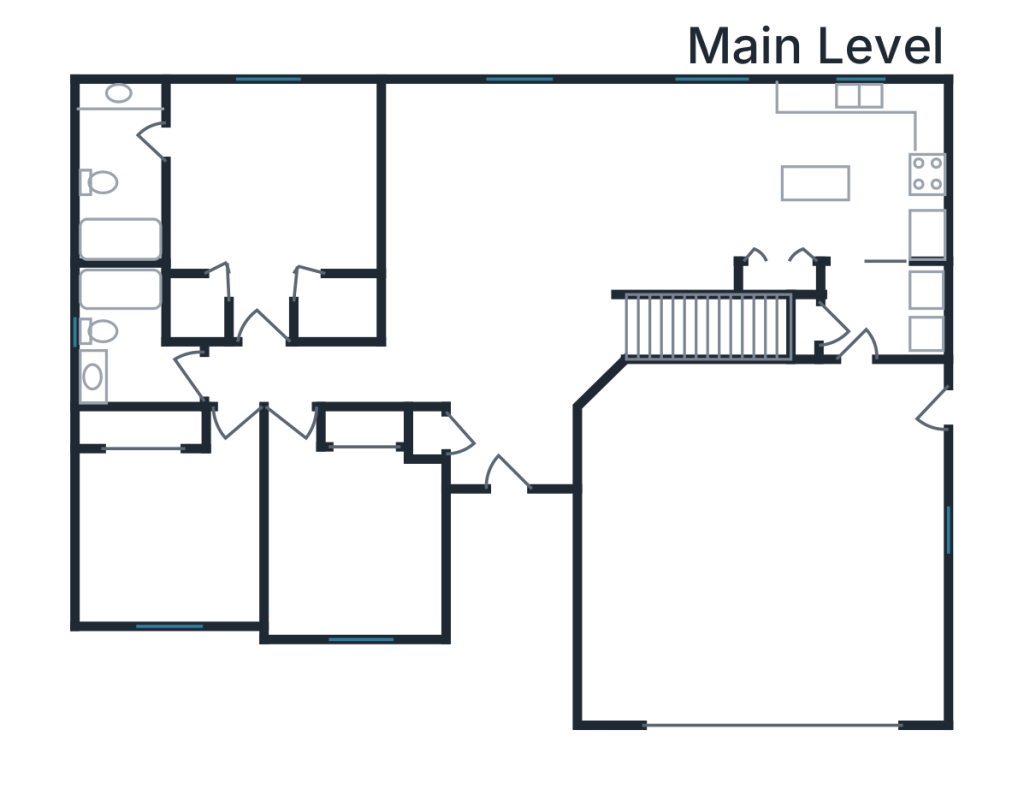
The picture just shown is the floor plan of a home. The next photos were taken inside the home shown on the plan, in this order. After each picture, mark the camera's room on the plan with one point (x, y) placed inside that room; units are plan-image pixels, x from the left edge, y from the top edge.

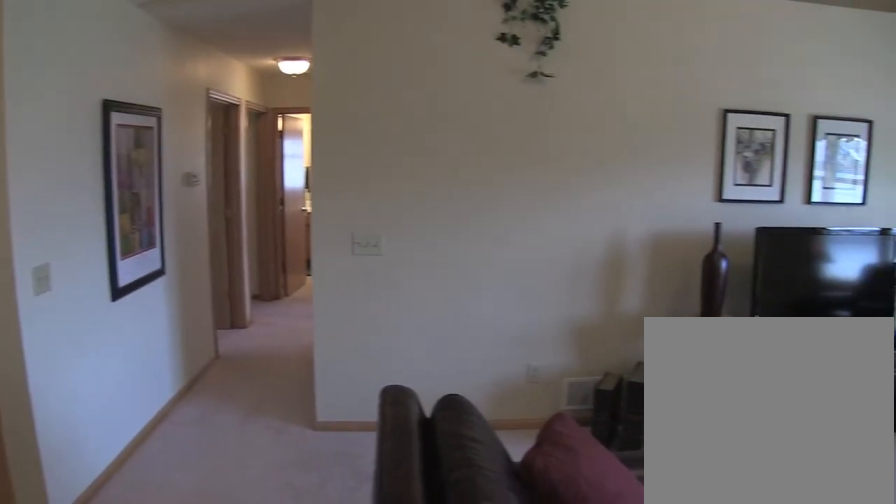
(499, 243)
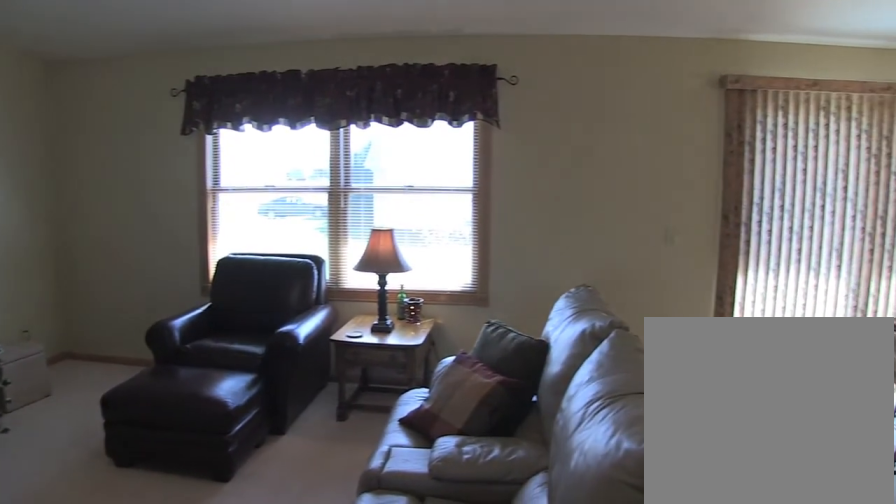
(499, 243)
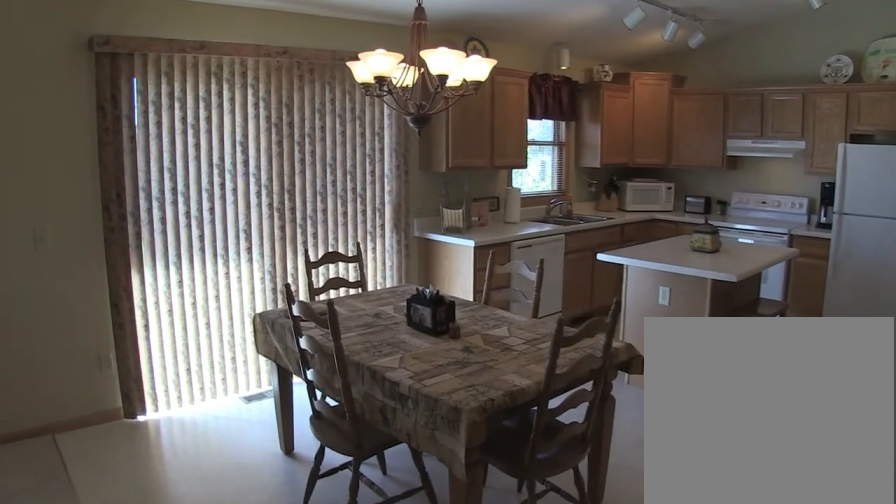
(692, 185)
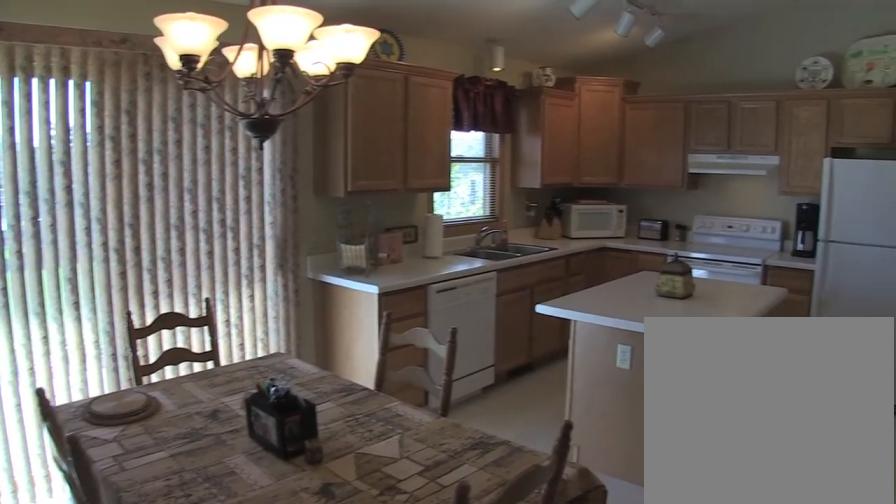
(692, 185)
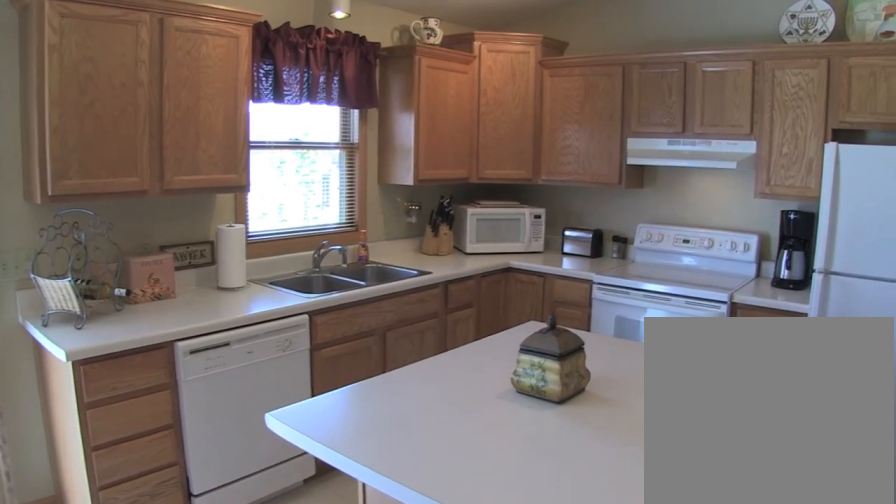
(855, 171)
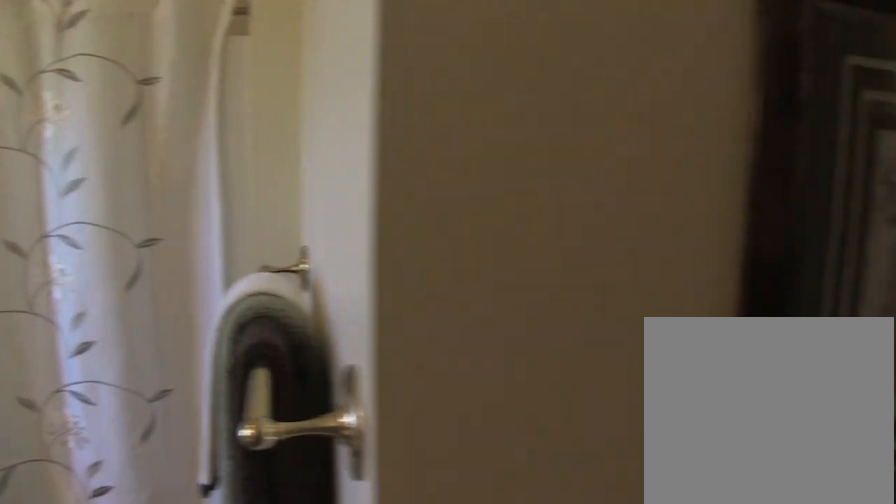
(136, 343)
